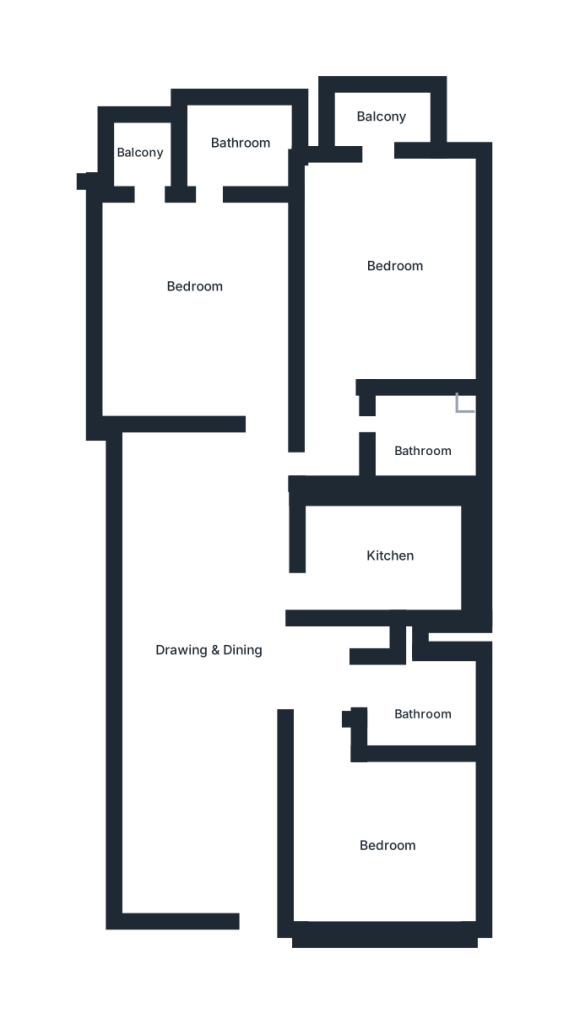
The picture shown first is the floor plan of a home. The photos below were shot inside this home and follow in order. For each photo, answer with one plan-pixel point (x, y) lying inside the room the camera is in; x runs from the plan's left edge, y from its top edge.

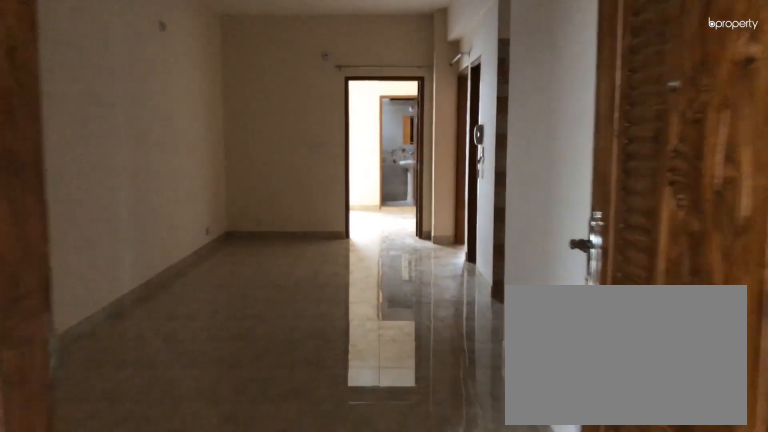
(250, 882)
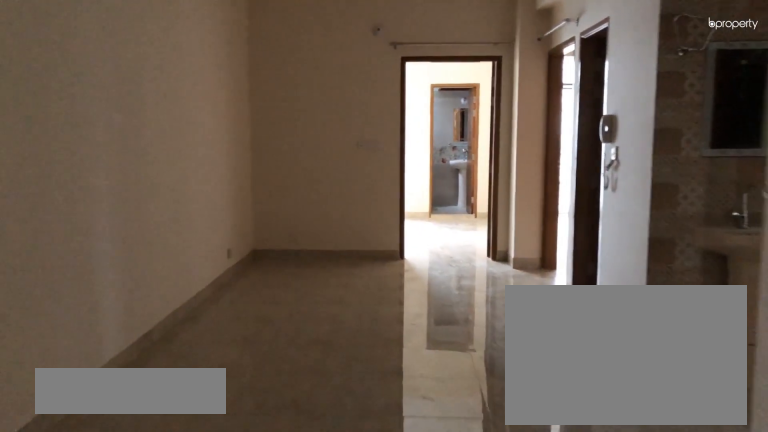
(250, 882)
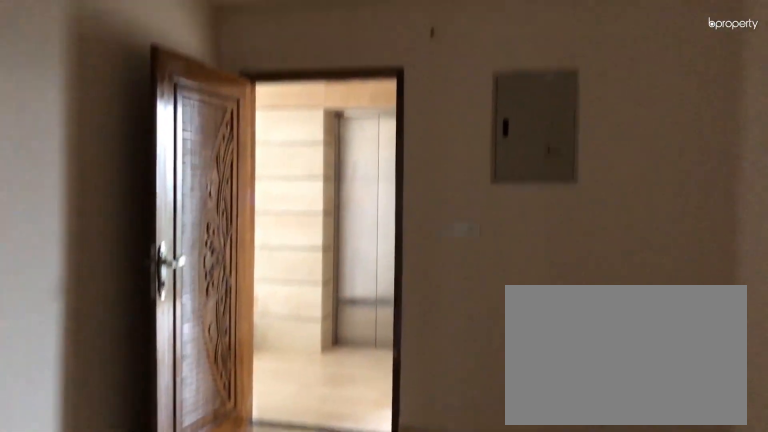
(204, 646)
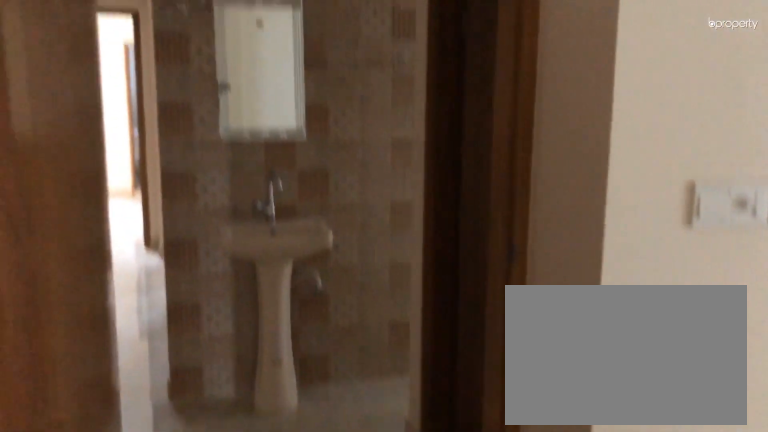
(370, 845)
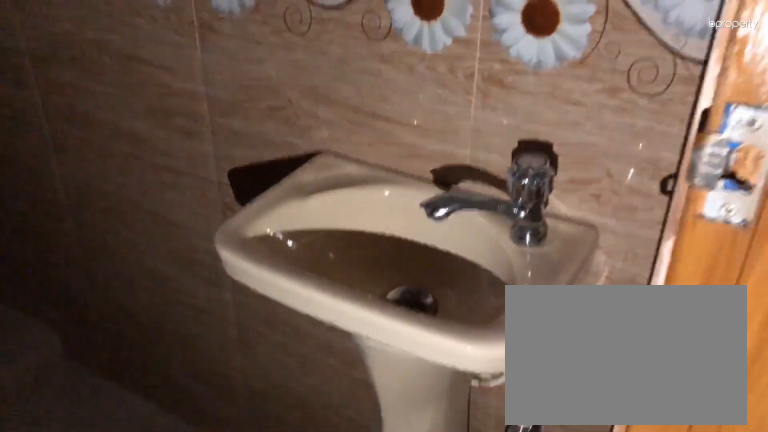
(410, 706)
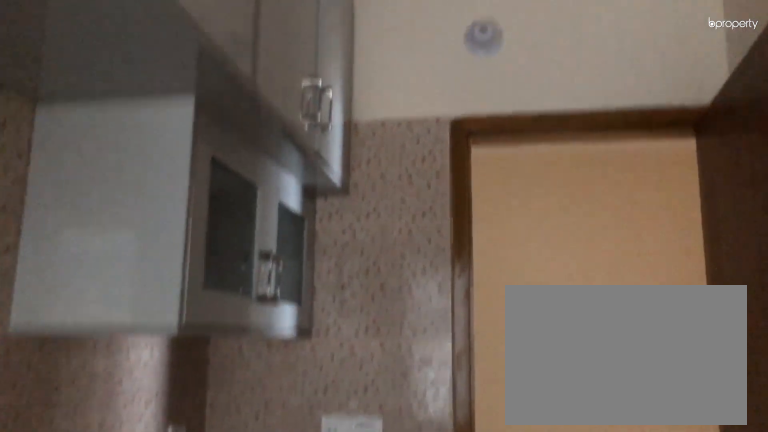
(388, 548)
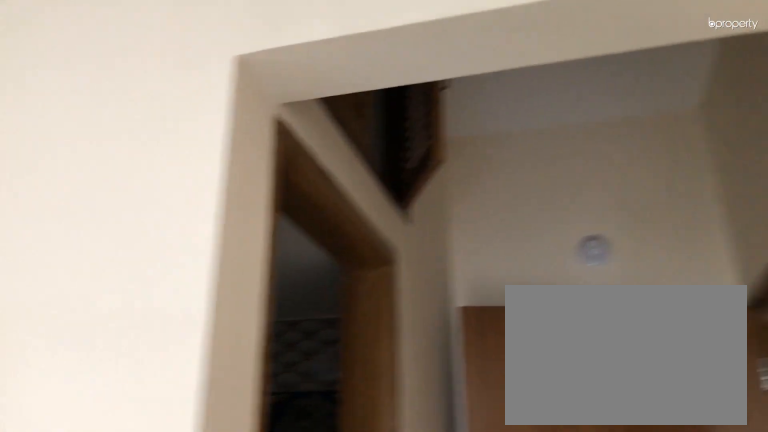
(382, 268)
